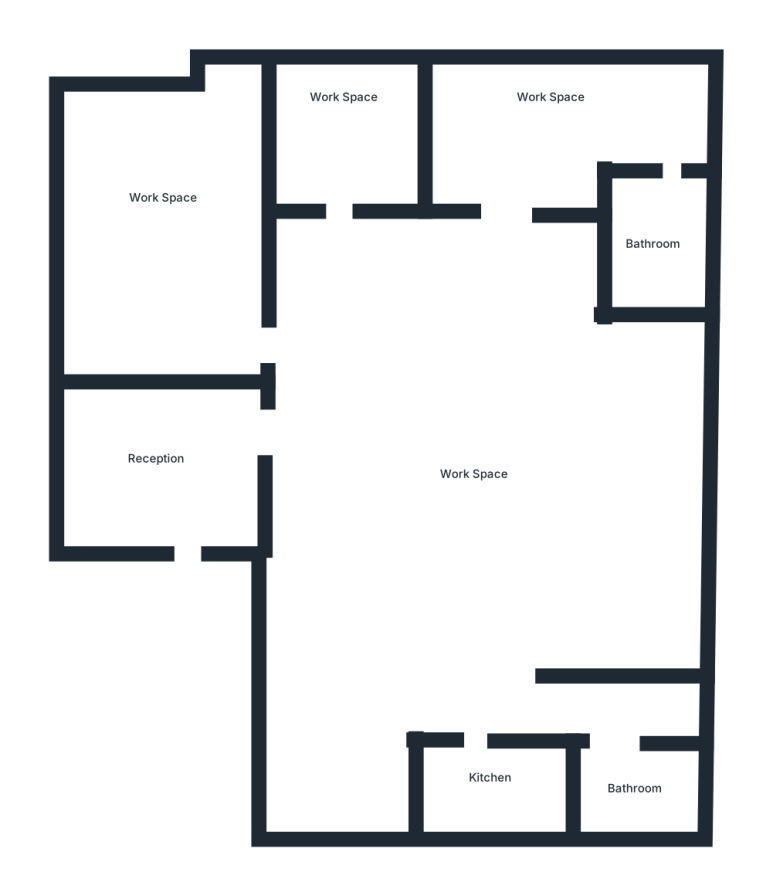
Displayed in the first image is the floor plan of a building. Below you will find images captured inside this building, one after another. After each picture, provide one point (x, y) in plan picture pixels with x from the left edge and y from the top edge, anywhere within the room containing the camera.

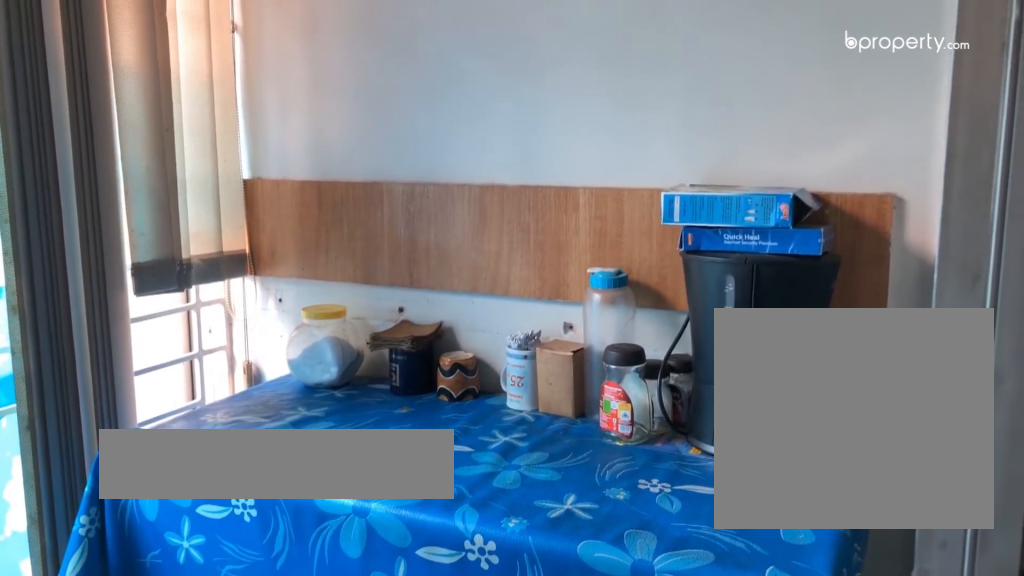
(491, 795)
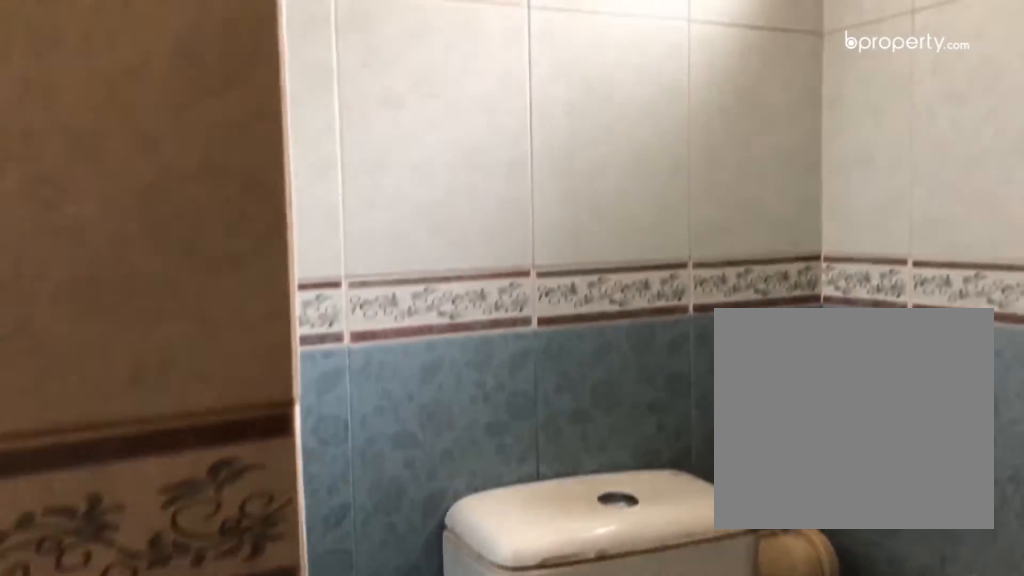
(636, 798)
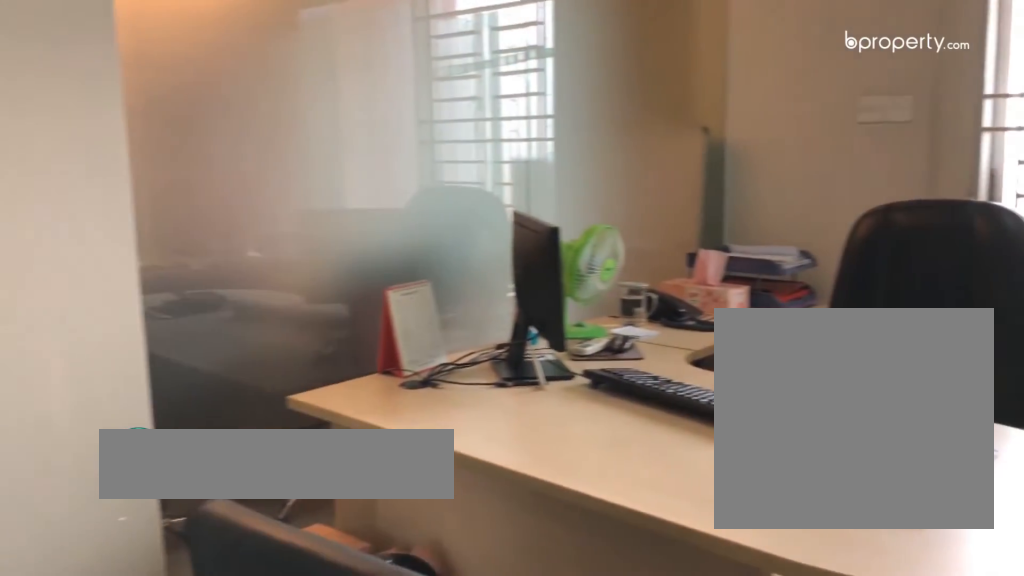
(351, 110)
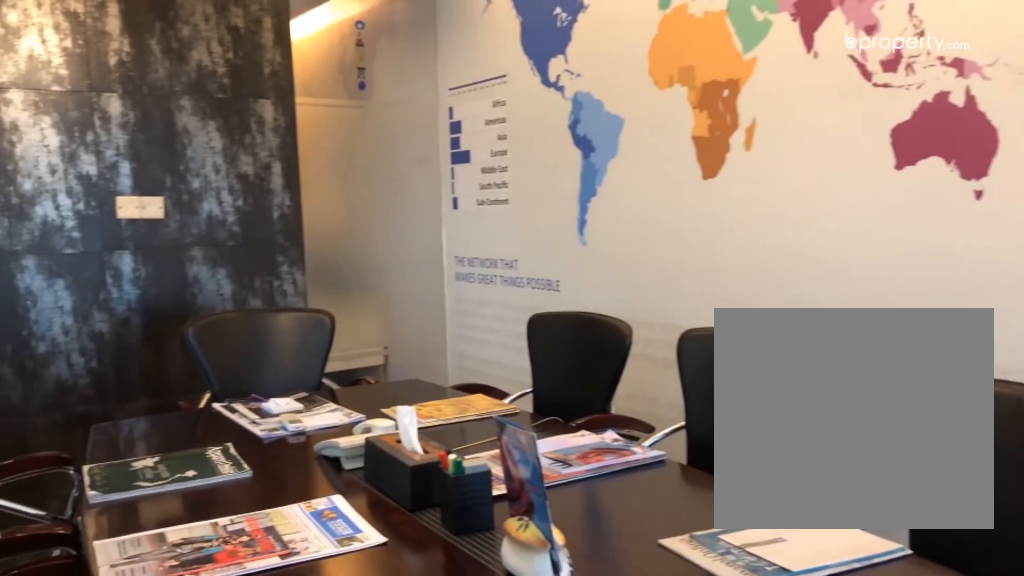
(174, 213)
